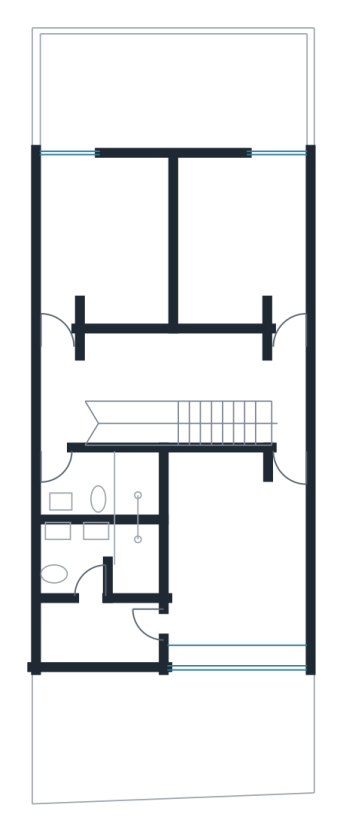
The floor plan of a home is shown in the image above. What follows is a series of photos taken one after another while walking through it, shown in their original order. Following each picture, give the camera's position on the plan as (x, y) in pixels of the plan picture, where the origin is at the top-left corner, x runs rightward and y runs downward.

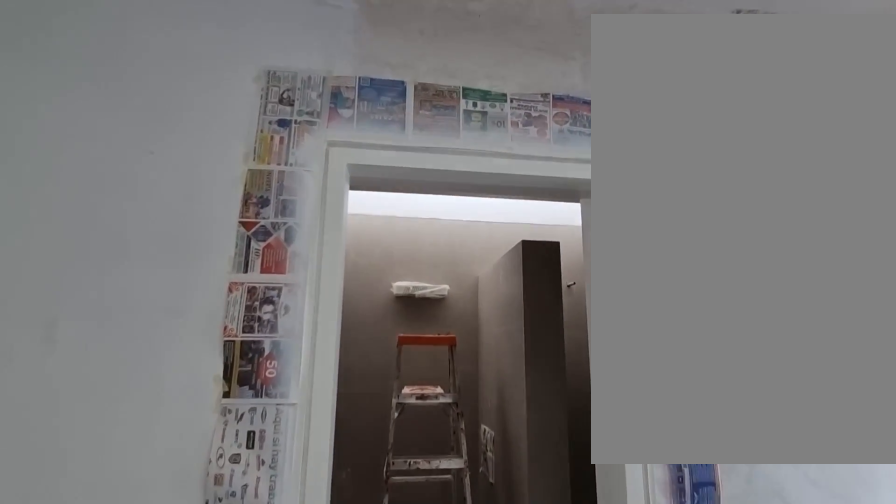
(97, 617)
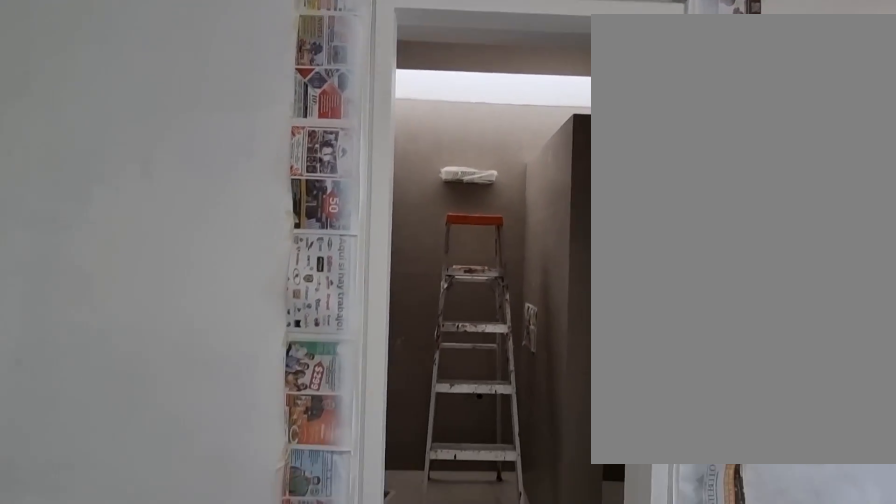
(97, 617)
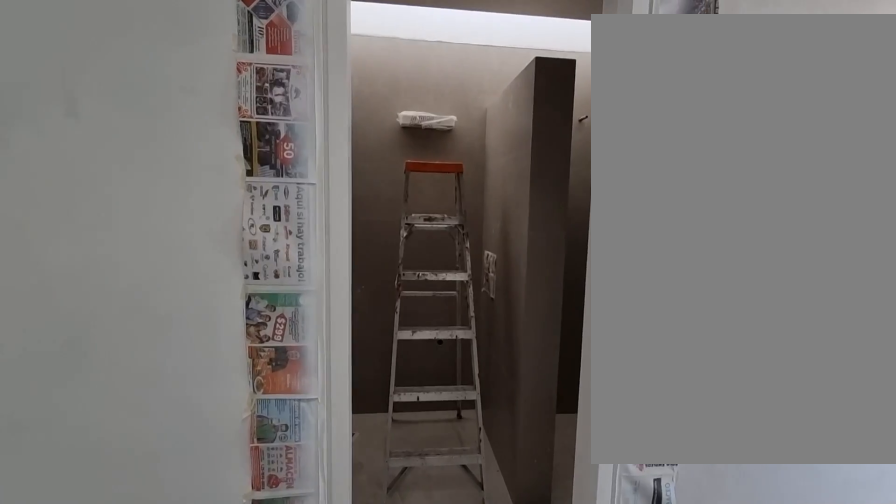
(97, 617)
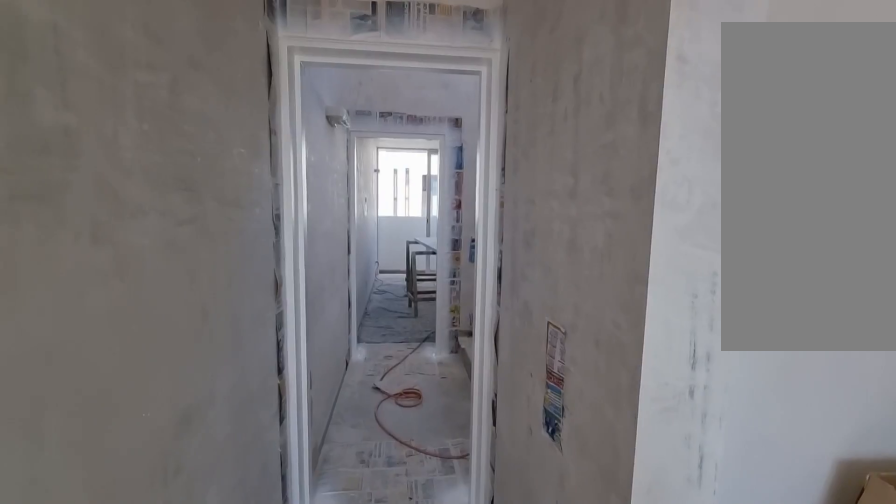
(290, 208)
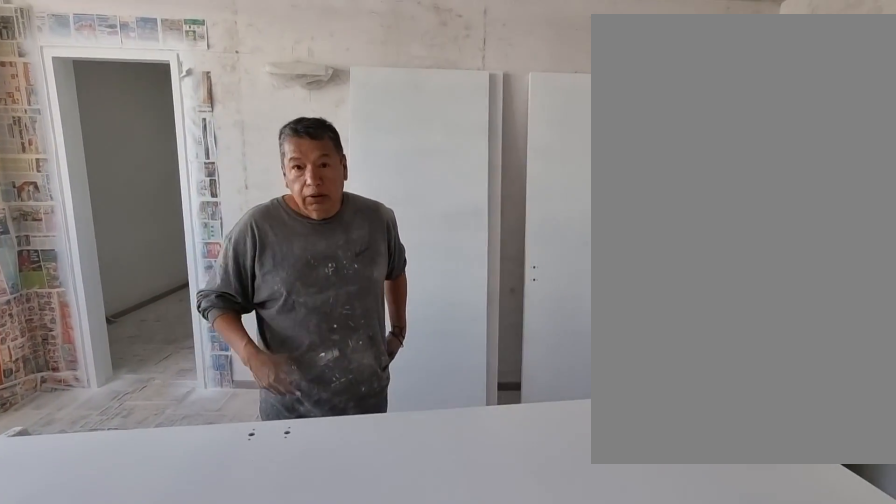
(282, 499)
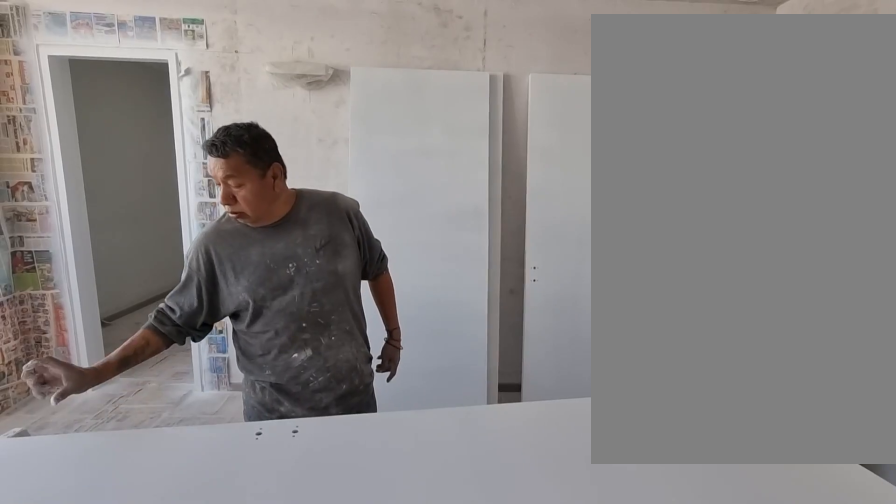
(282, 498)
